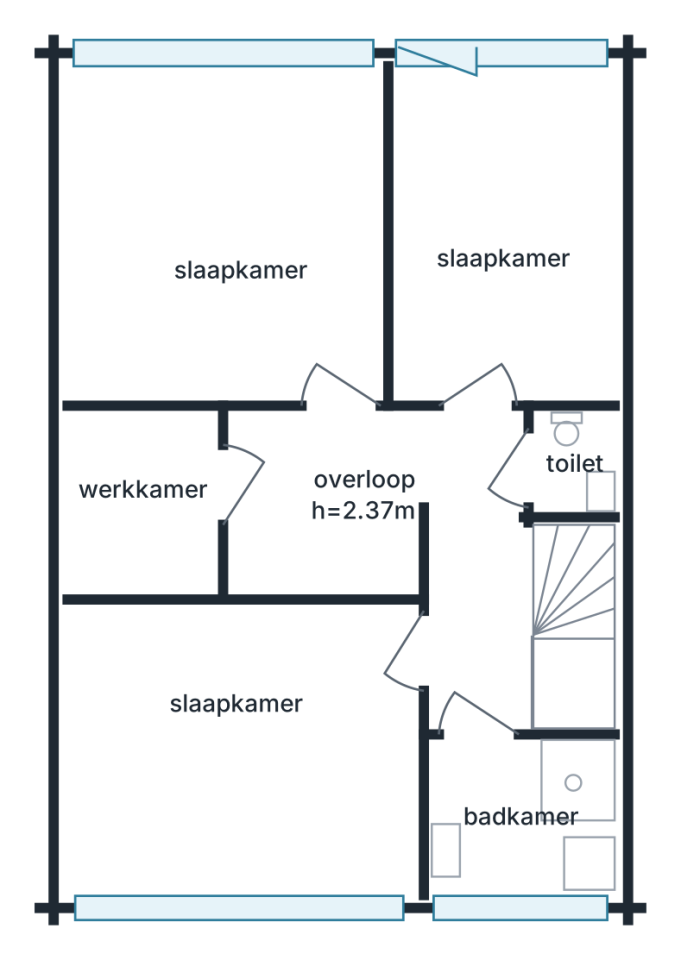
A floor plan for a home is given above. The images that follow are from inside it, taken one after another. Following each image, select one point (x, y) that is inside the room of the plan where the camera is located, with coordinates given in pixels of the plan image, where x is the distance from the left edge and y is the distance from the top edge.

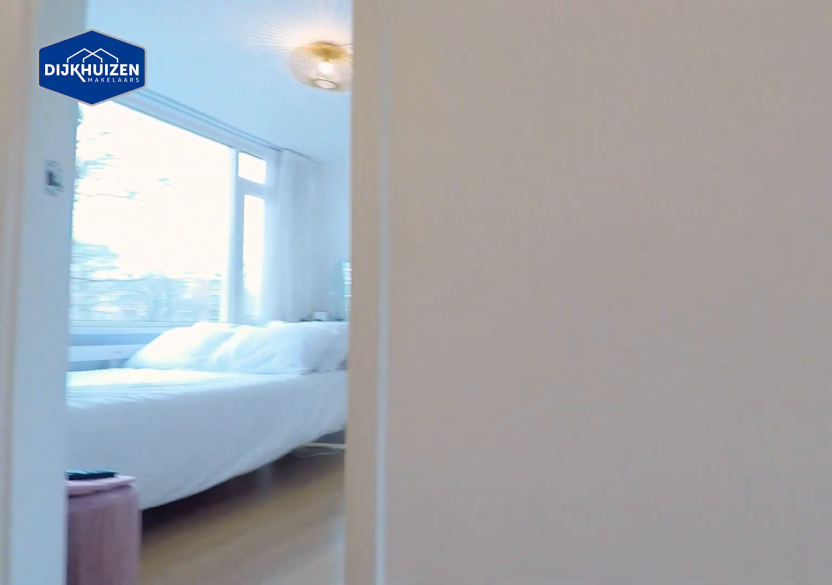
(479, 570)
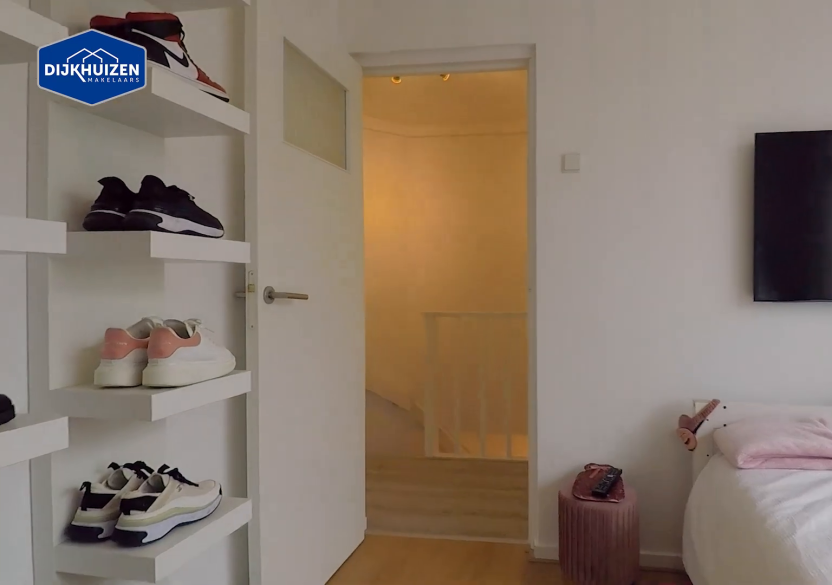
(244, 750)
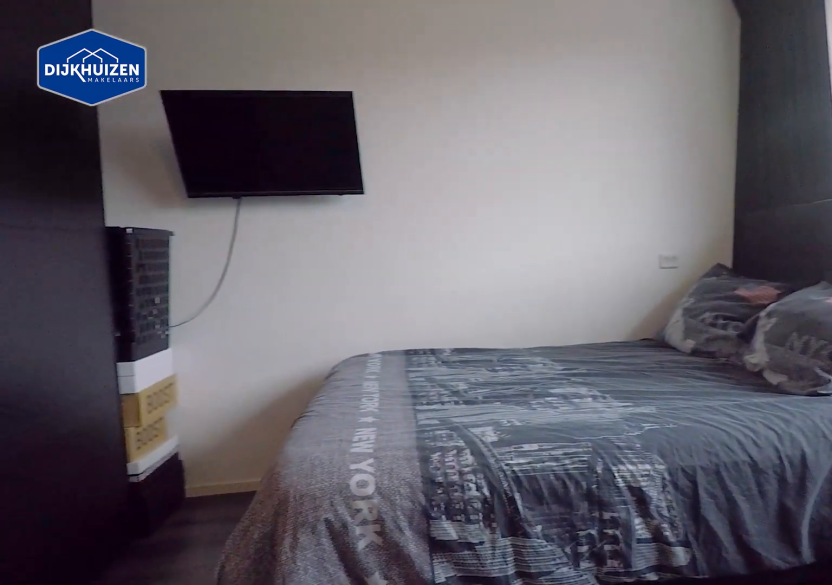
(232, 266)
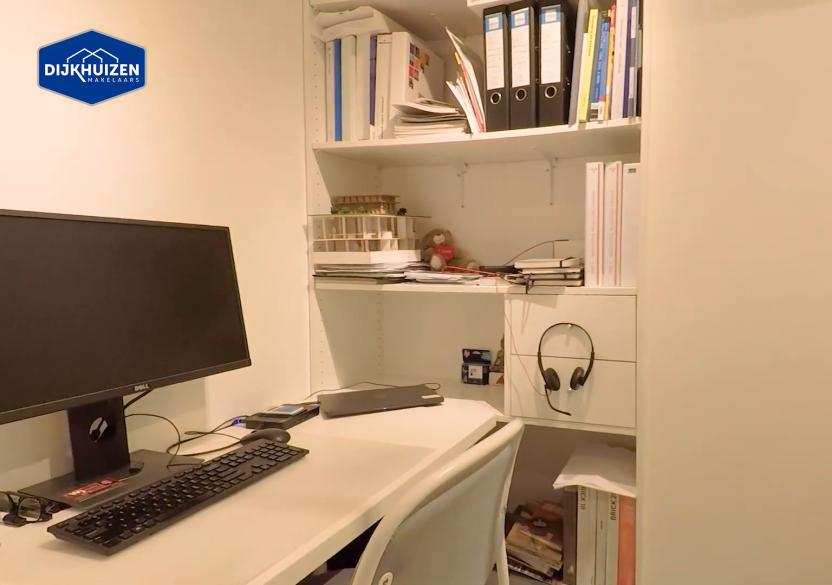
(144, 502)
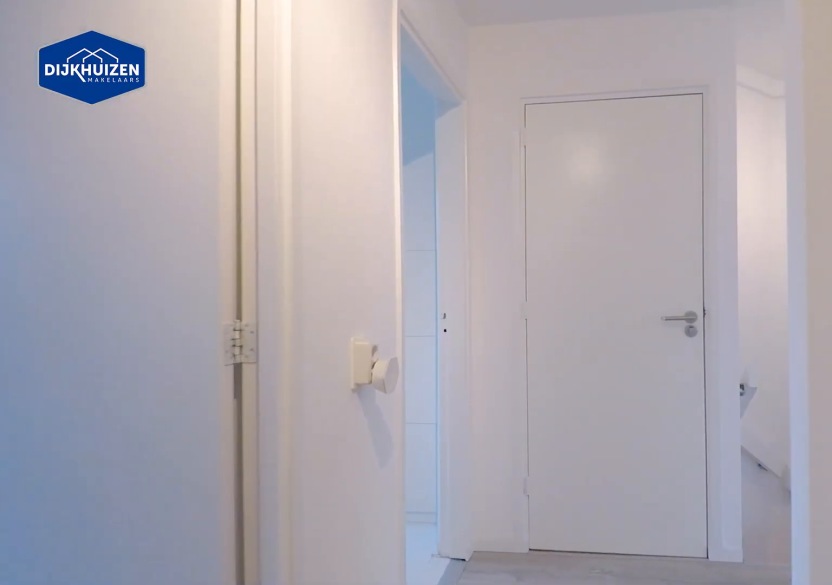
(479, 571)
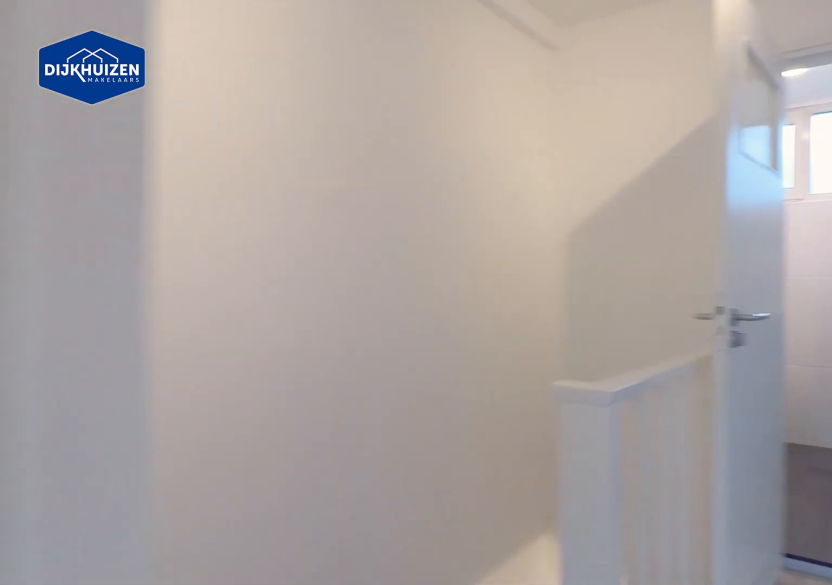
(479, 571)
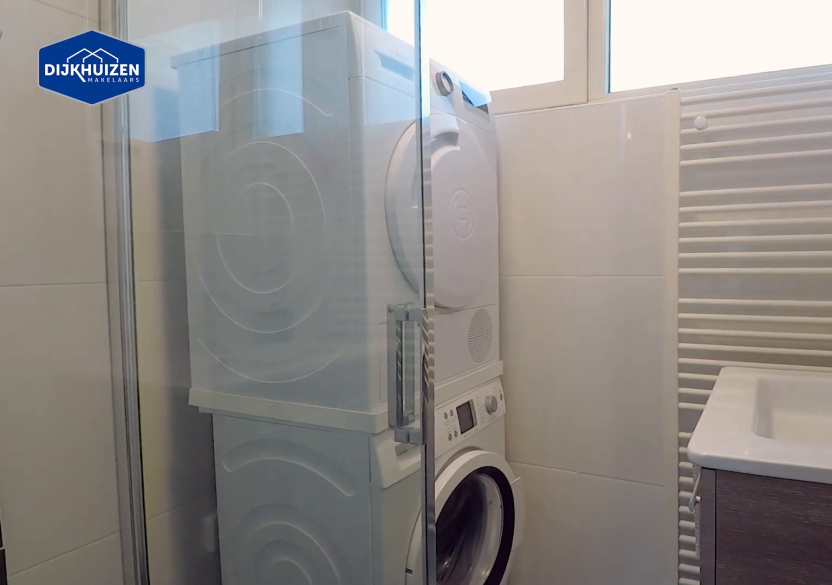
(521, 831)
